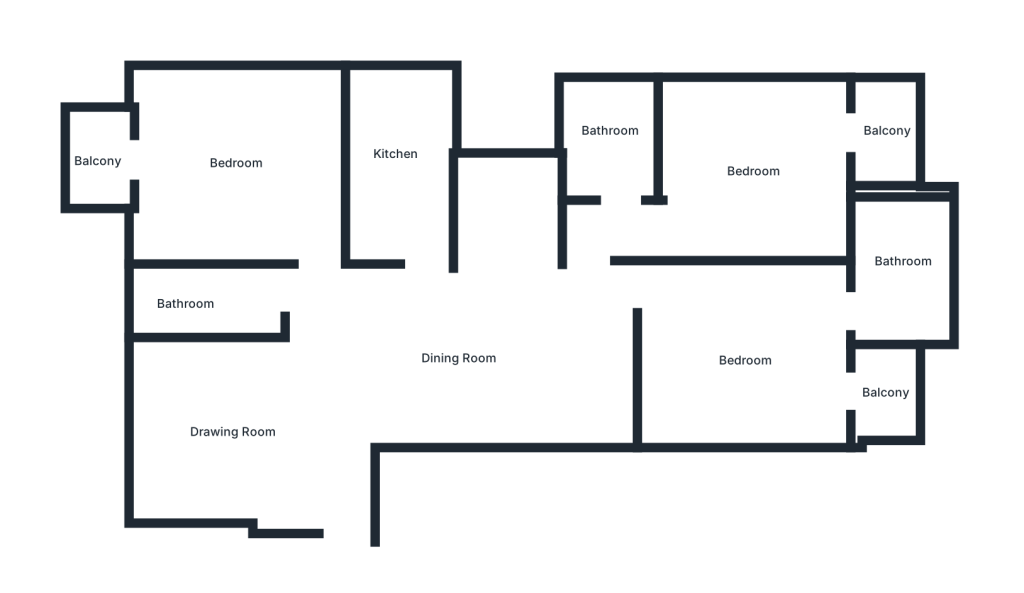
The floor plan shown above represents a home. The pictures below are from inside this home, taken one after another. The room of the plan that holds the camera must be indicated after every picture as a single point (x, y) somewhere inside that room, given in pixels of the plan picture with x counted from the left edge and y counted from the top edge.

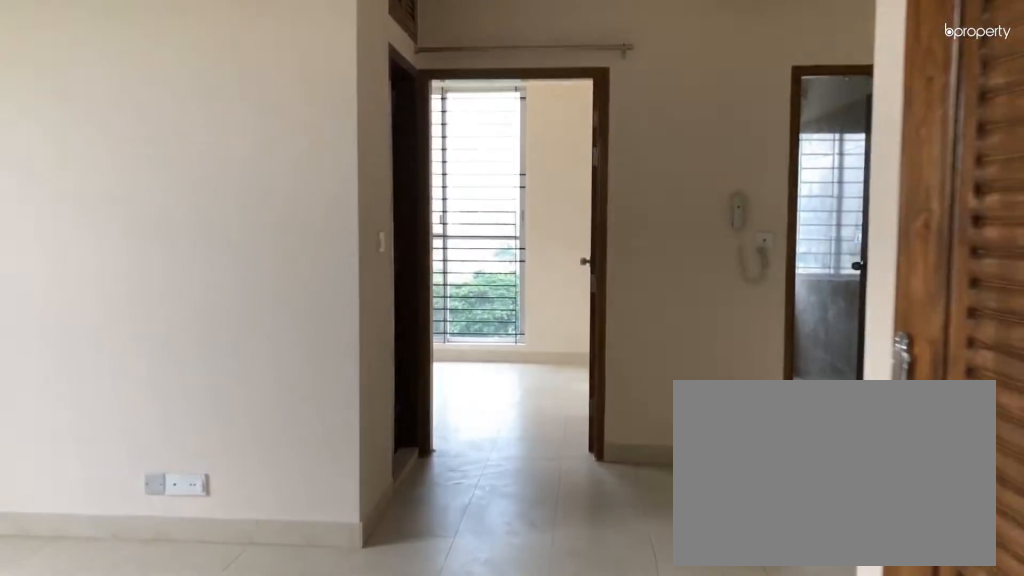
(346, 511)
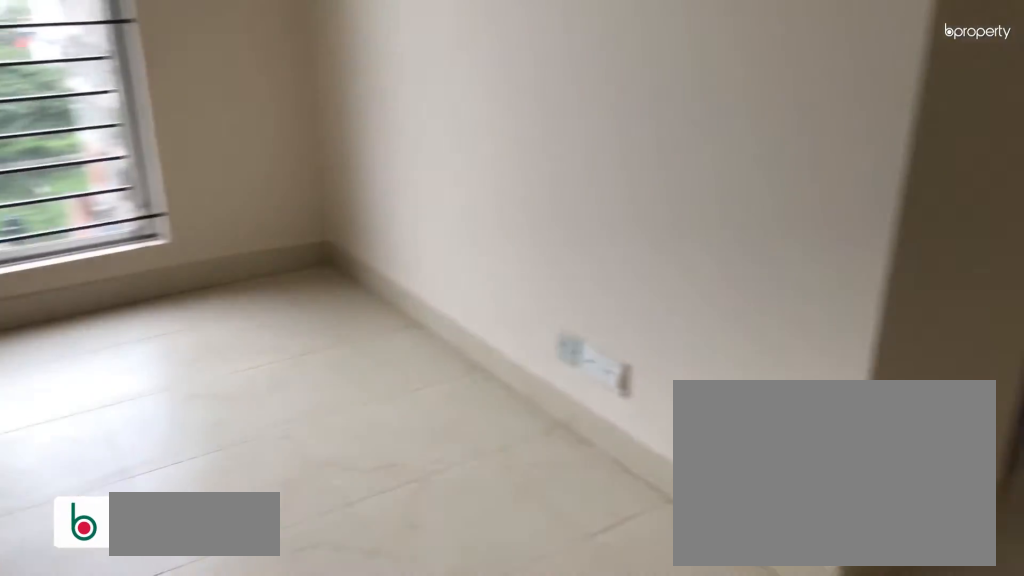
(217, 427)
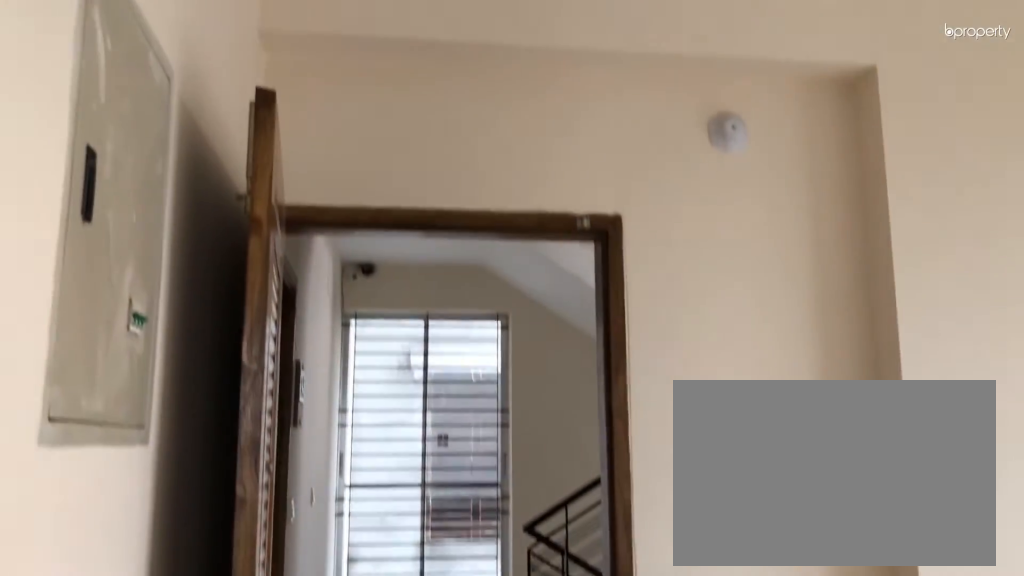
(217, 427)
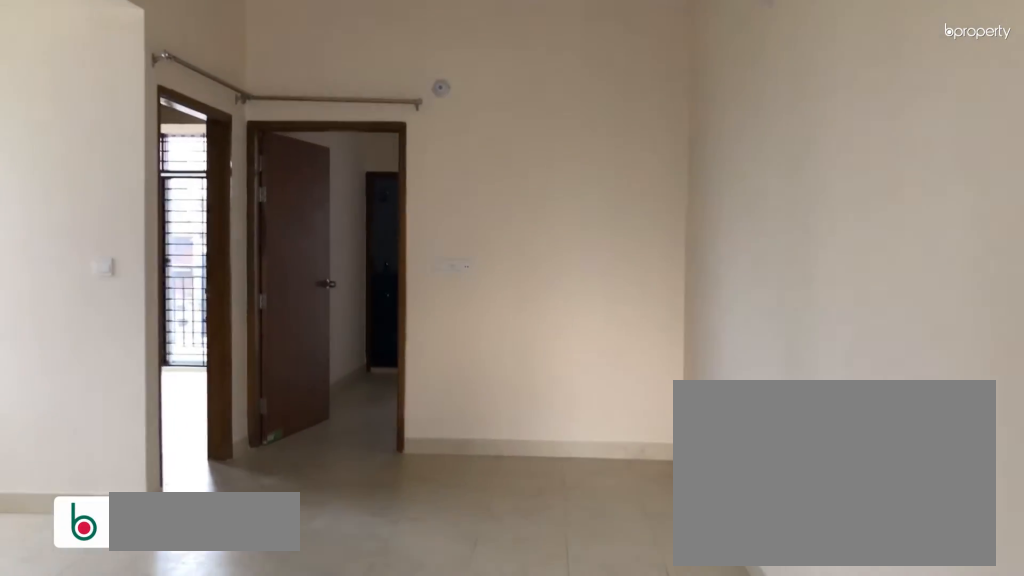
(400, 372)
